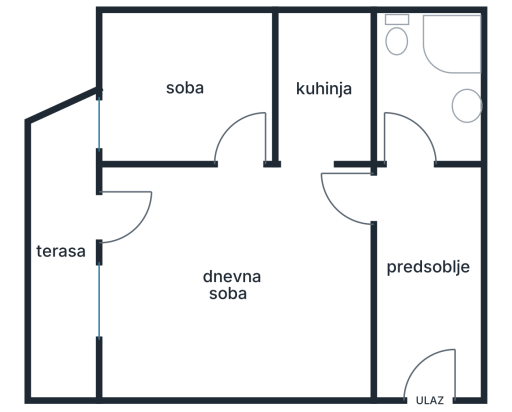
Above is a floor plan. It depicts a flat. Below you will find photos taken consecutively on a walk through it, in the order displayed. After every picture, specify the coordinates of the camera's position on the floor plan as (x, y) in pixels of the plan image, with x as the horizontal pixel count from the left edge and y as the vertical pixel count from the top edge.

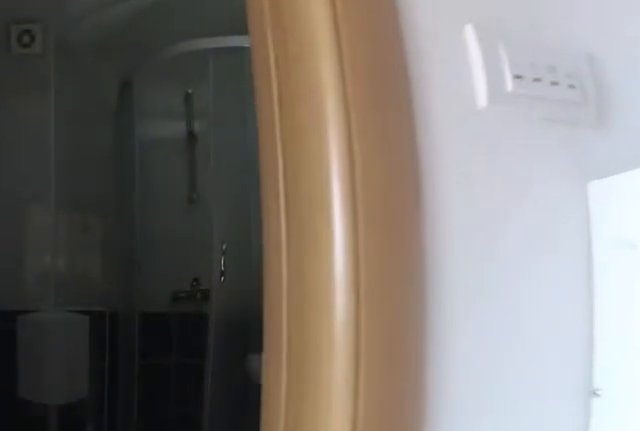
(421, 215)
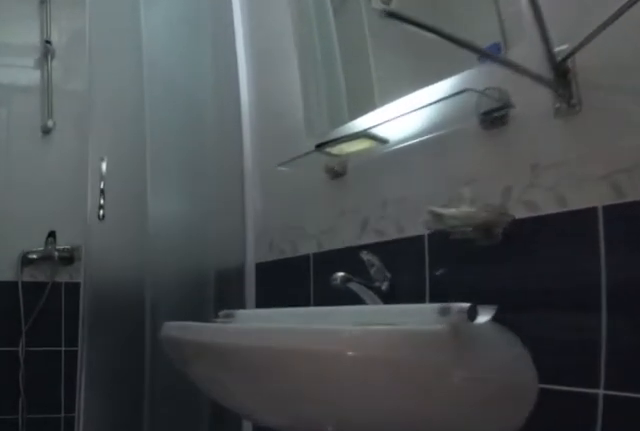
(420, 150)
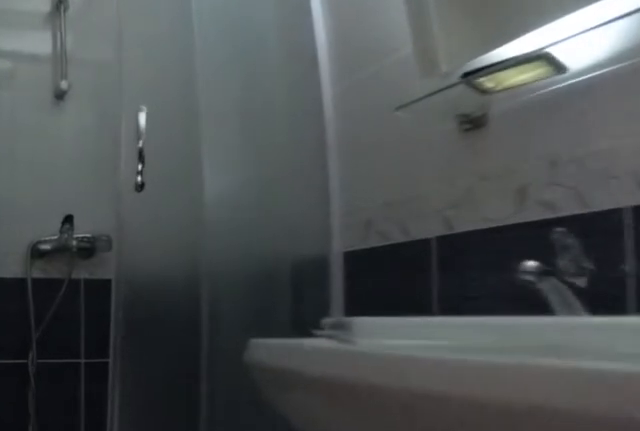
(420, 130)
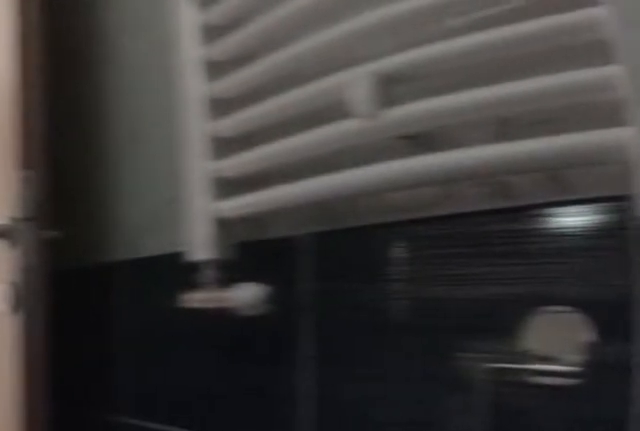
(435, 70)
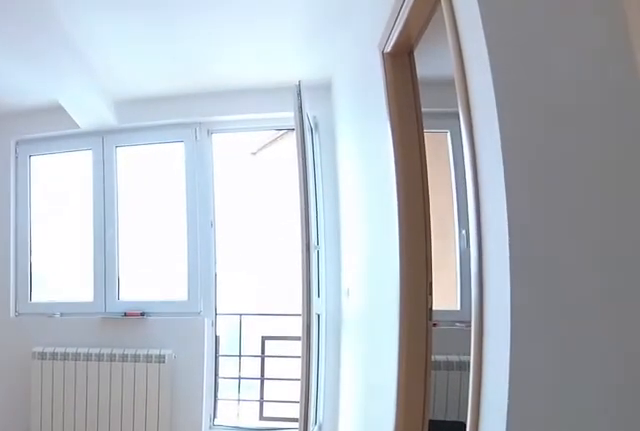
(380, 204)
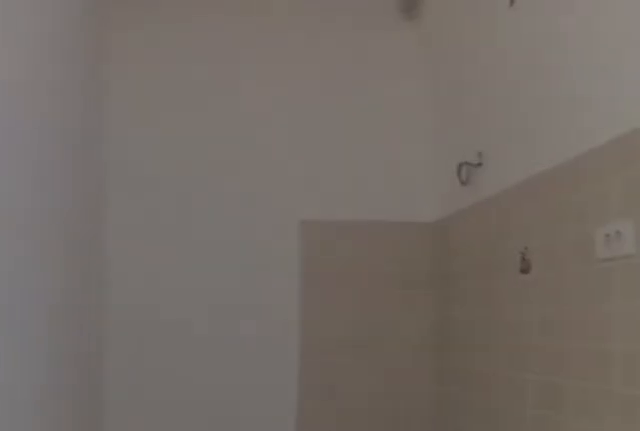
(319, 184)
